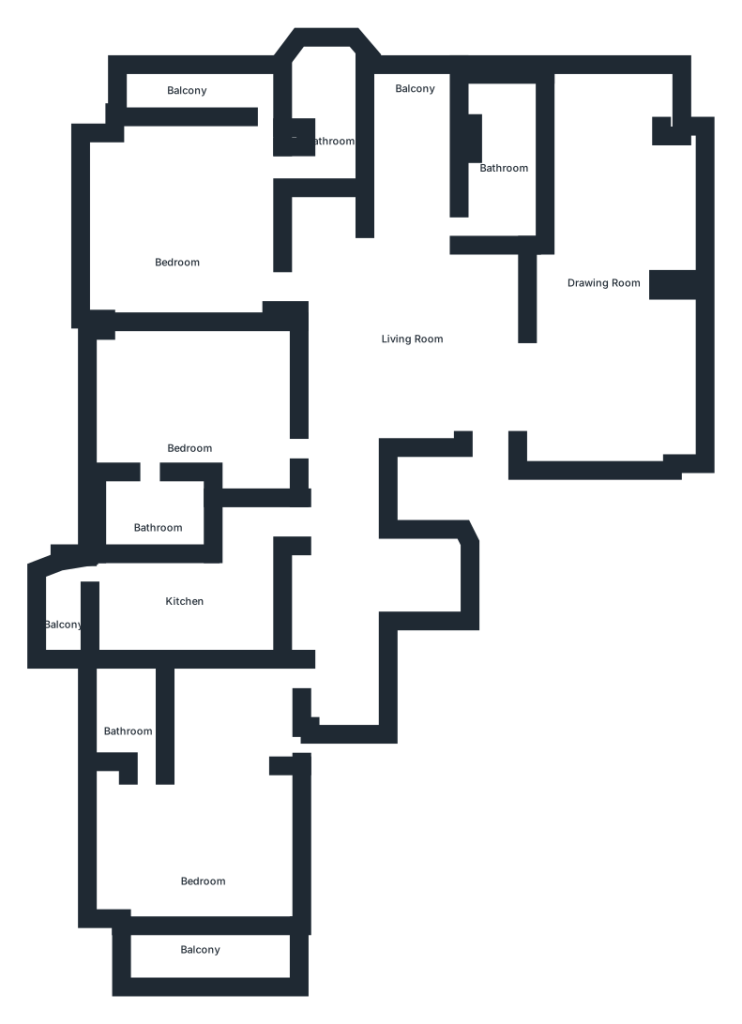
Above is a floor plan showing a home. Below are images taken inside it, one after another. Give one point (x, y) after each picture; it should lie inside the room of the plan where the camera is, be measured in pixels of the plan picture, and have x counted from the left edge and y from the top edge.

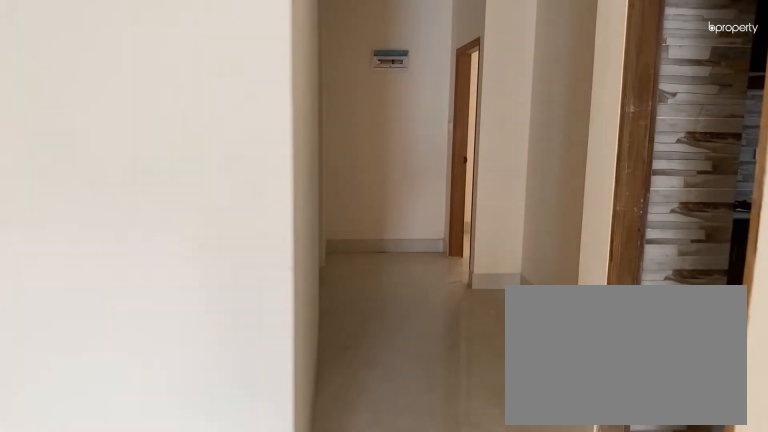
(419, 336)
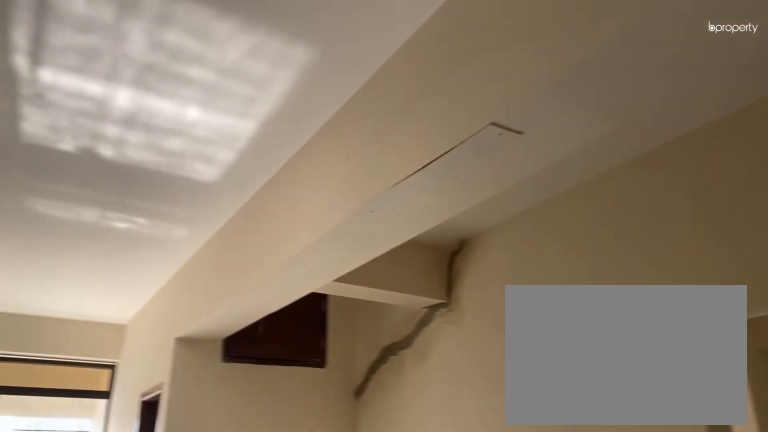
(419, 336)
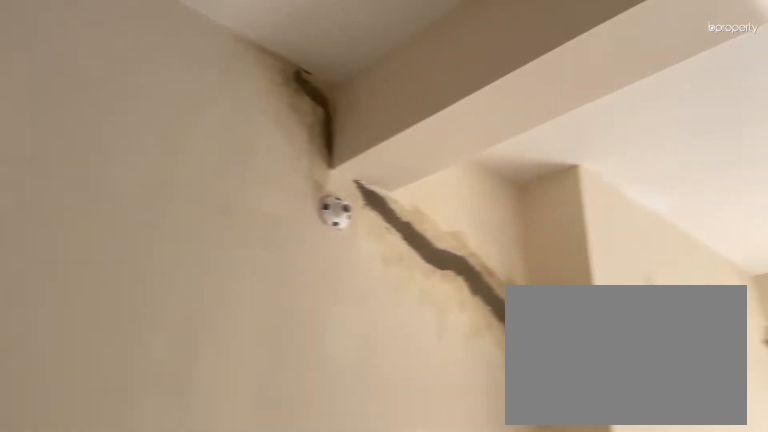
(602, 275)
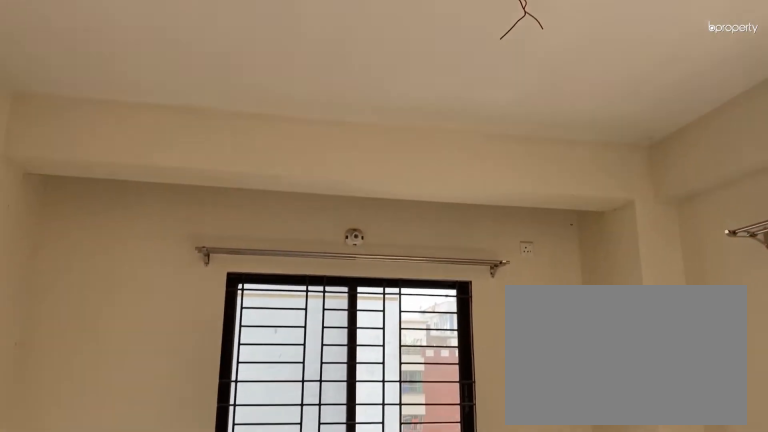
(182, 241)
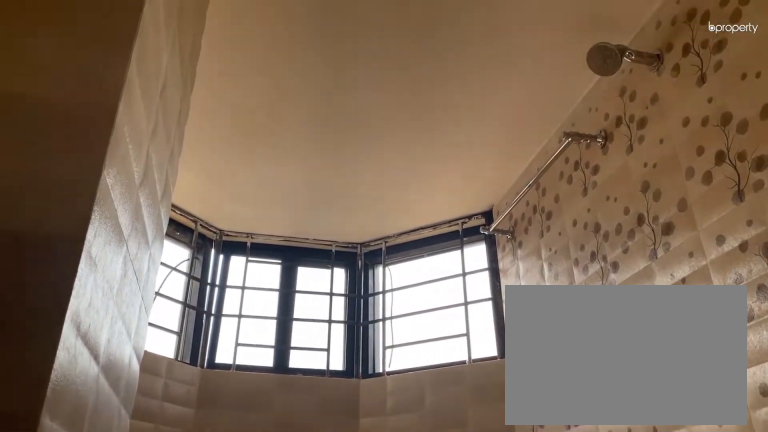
(336, 133)
